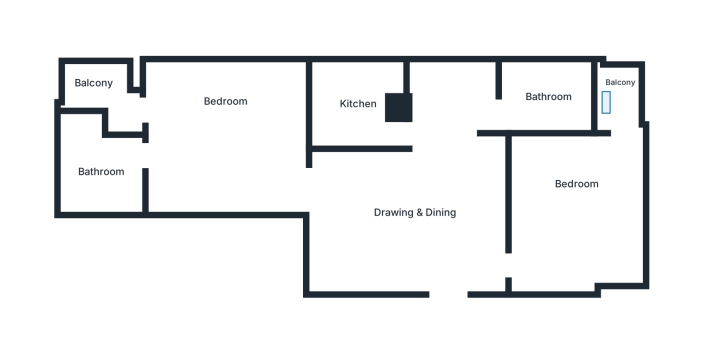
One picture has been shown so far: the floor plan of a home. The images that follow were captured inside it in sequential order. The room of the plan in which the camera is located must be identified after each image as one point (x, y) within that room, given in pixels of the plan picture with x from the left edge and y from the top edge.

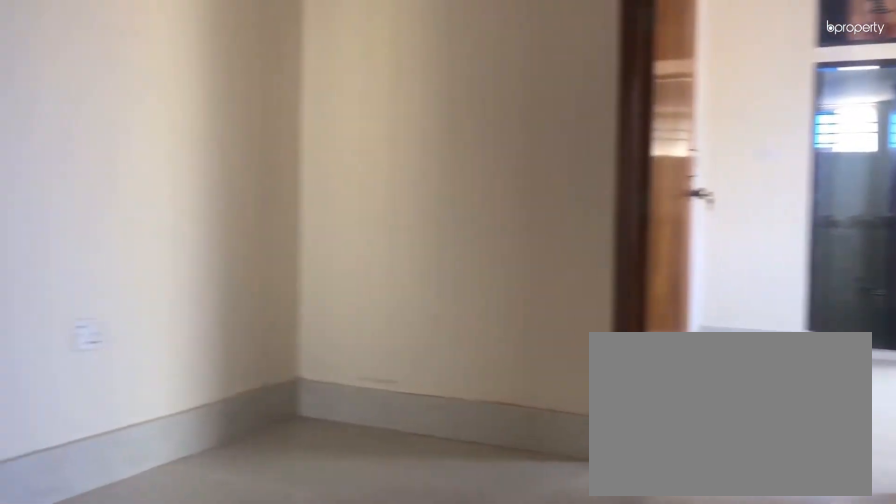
(413, 214)
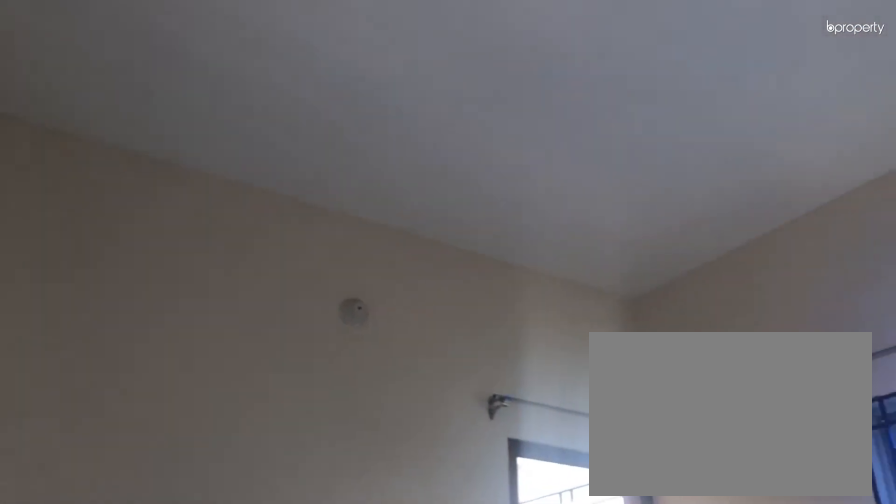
(578, 214)
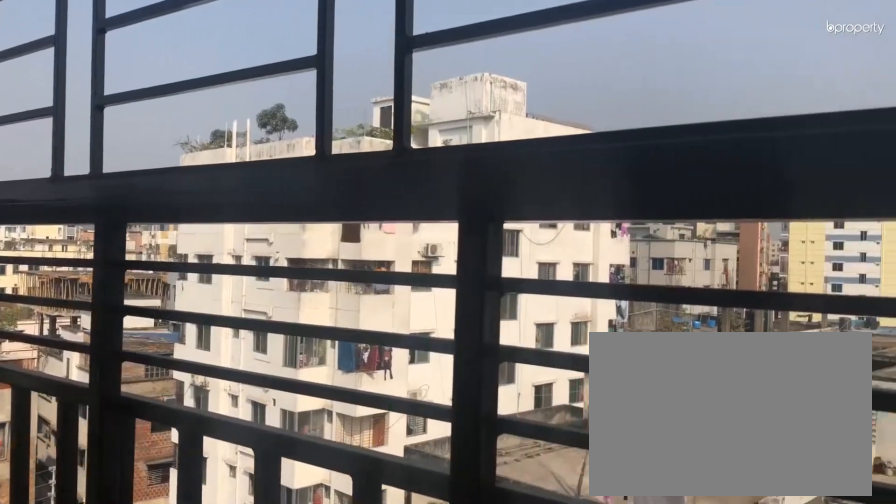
(622, 91)
